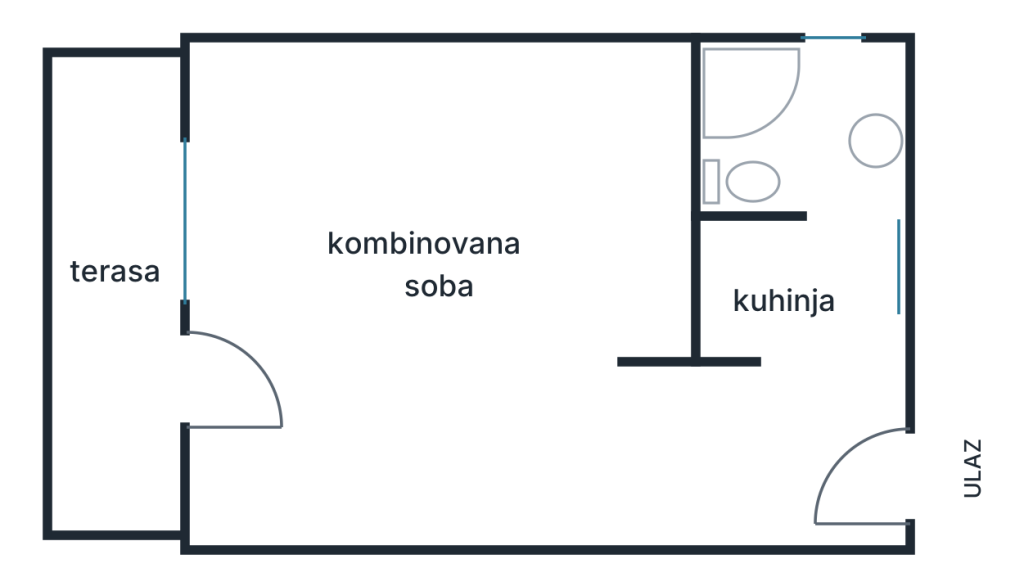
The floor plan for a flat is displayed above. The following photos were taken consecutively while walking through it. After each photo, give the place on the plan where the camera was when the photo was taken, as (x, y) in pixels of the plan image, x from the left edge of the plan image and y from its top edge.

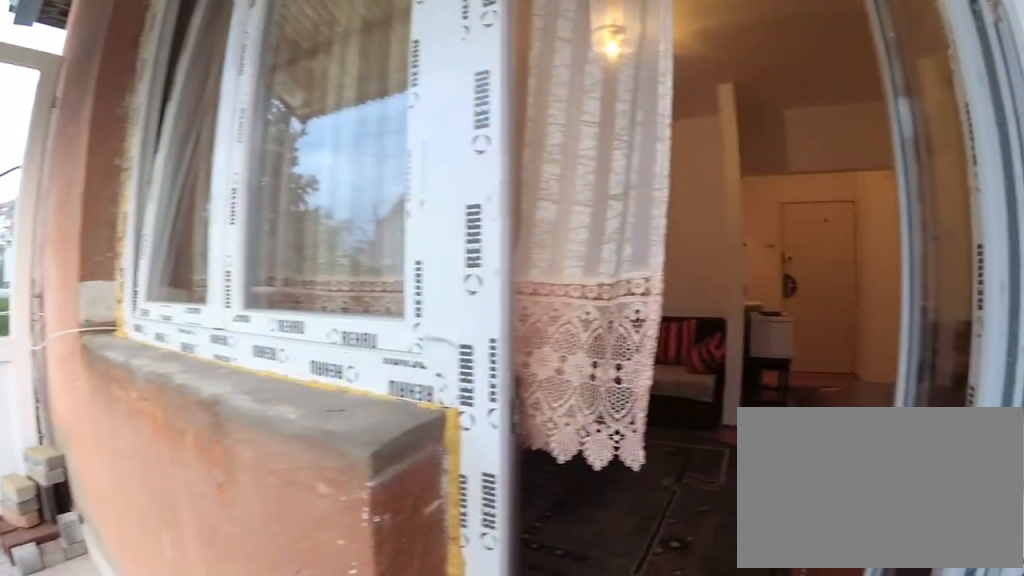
(103, 385)
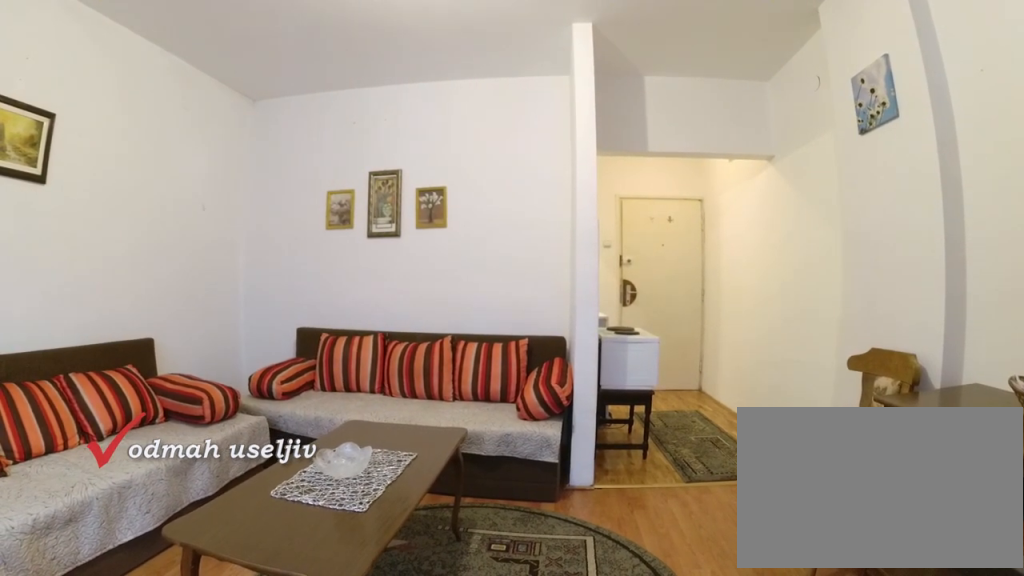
(226, 391)
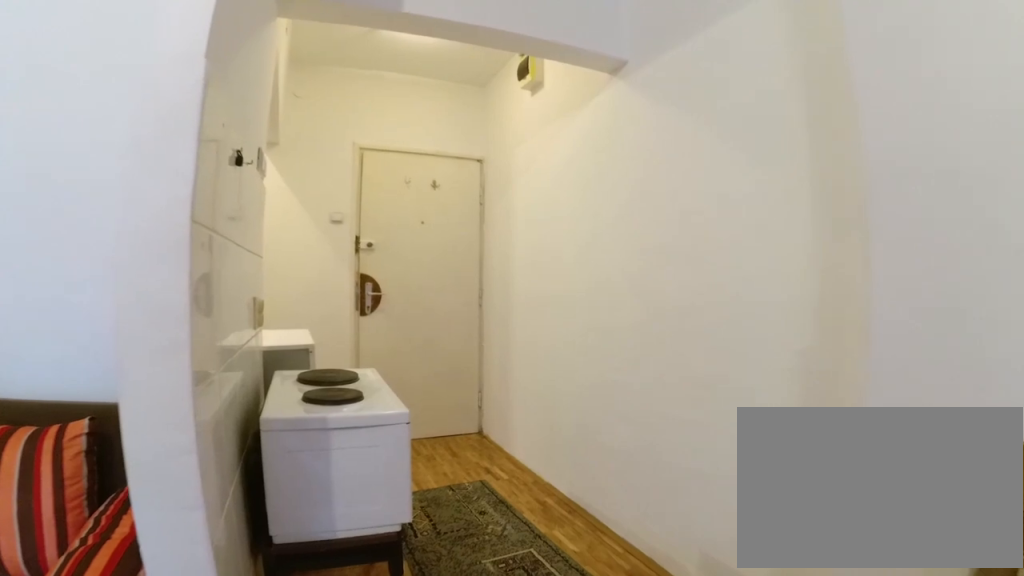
(525, 421)
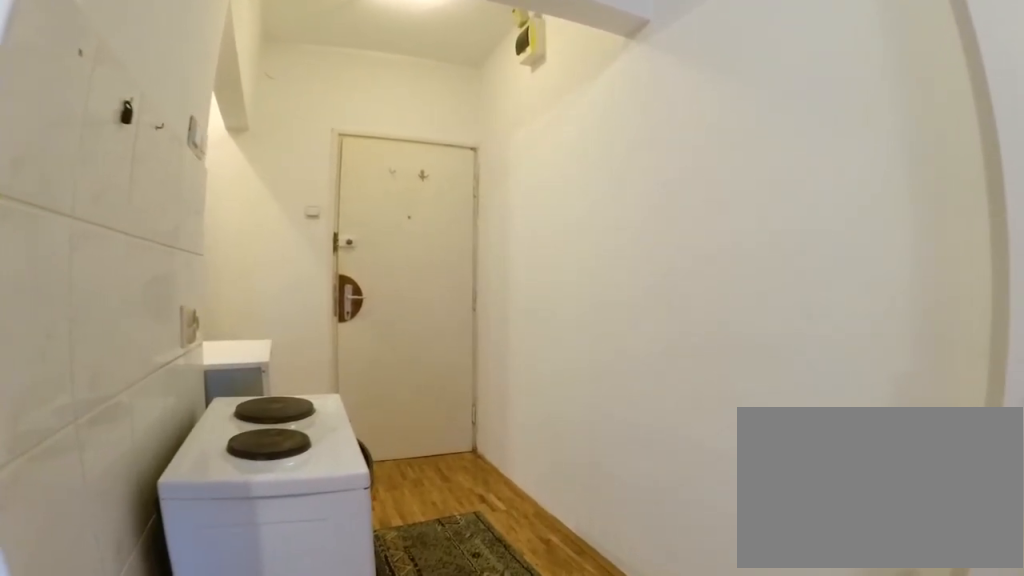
(564, 433)
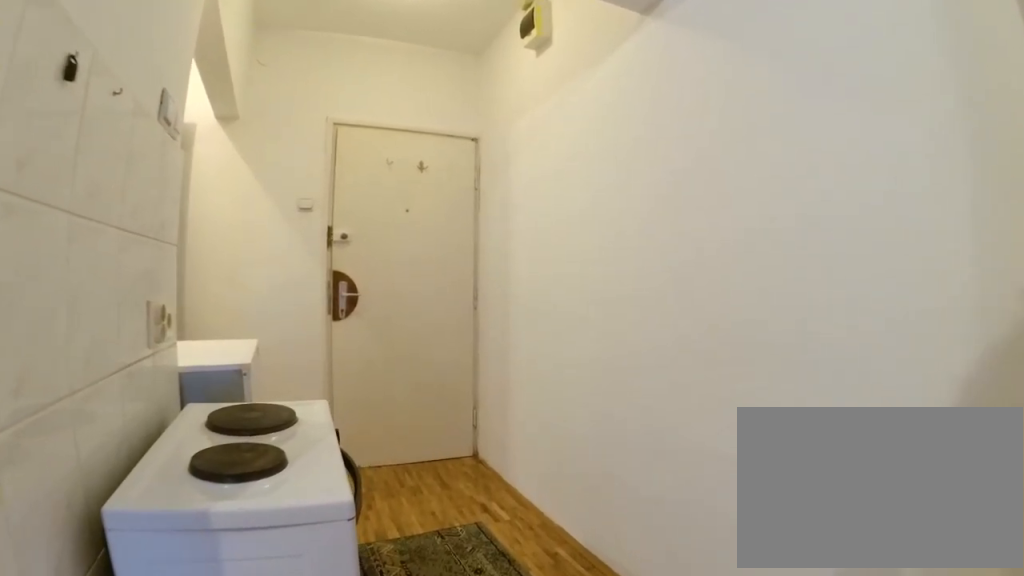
(580, 436)
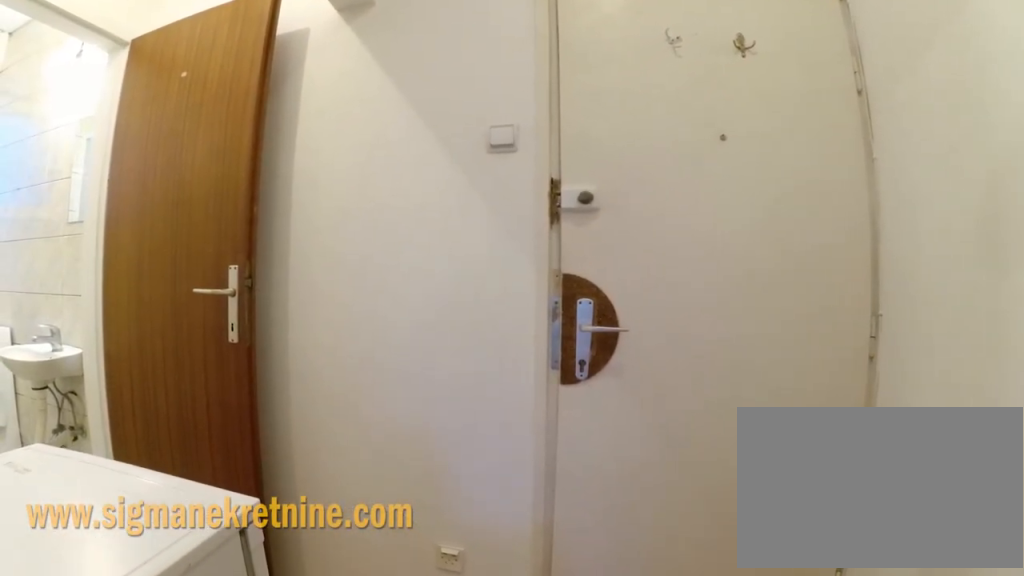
(737, 426)
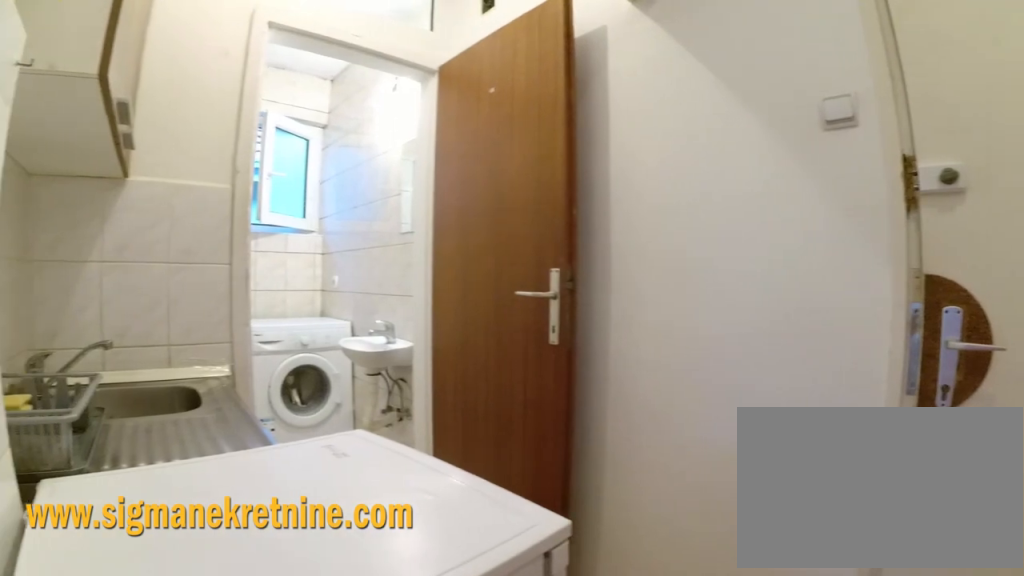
(746, 434)
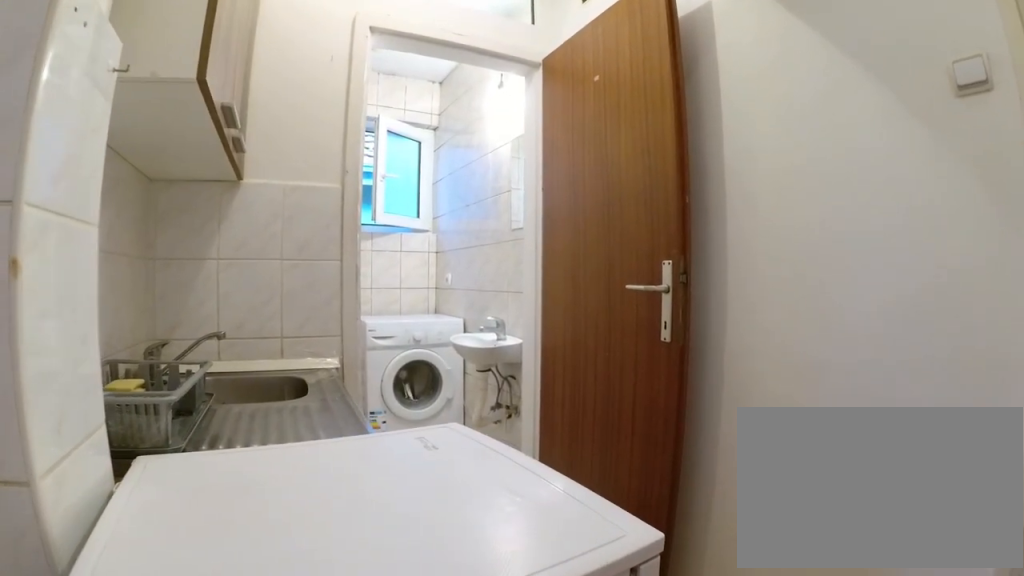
(775, 427)
